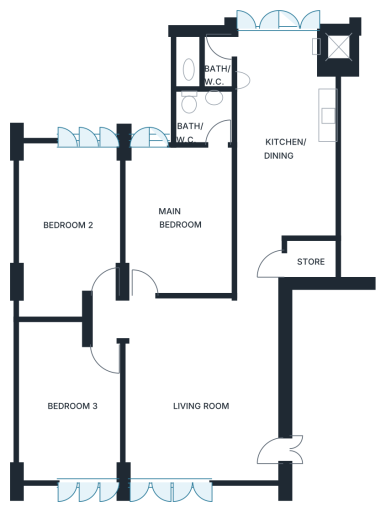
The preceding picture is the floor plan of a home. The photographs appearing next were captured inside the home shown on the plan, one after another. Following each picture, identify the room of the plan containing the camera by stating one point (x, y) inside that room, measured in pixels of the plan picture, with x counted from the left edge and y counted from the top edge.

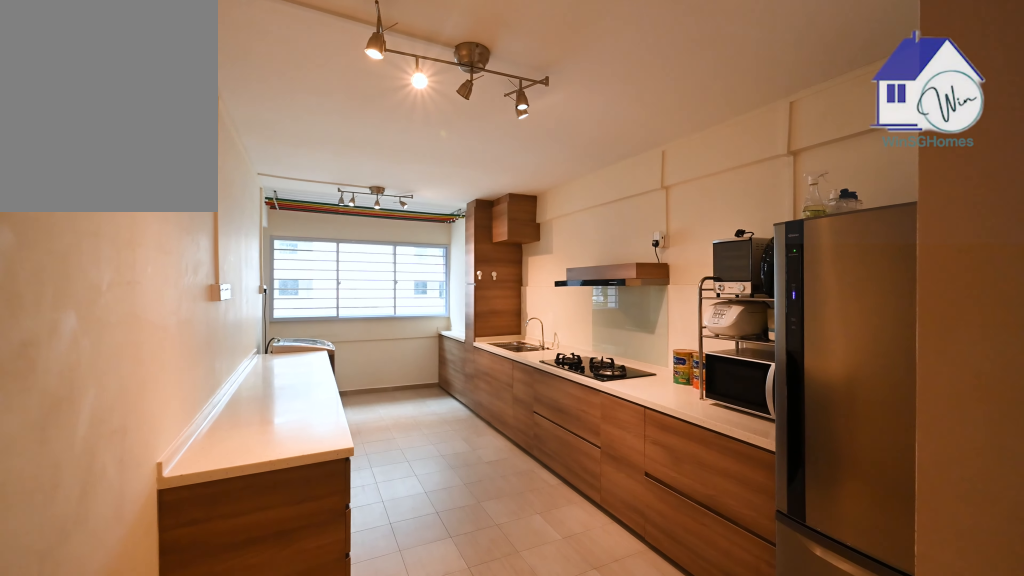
(285, 133)
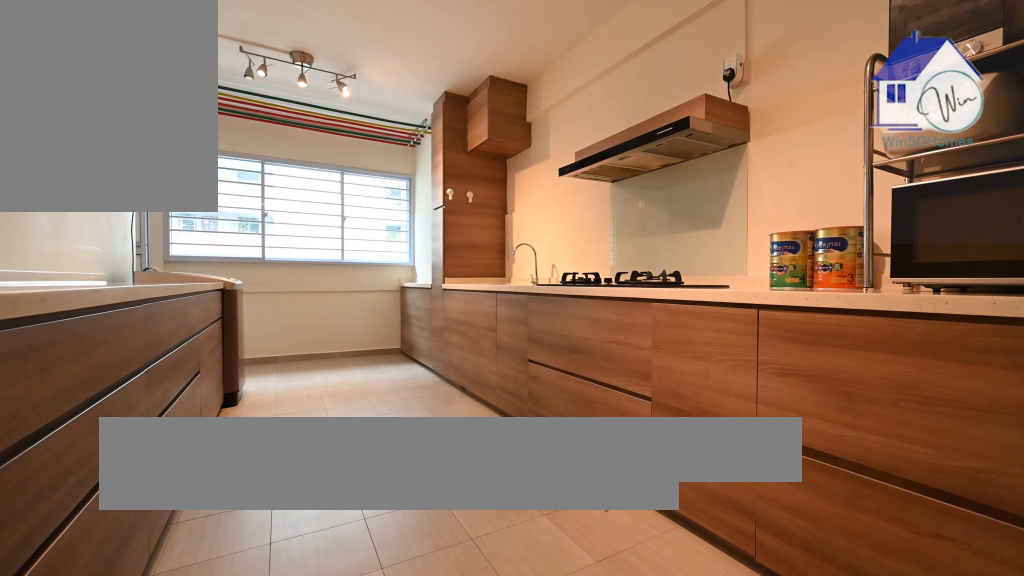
(284, 134)
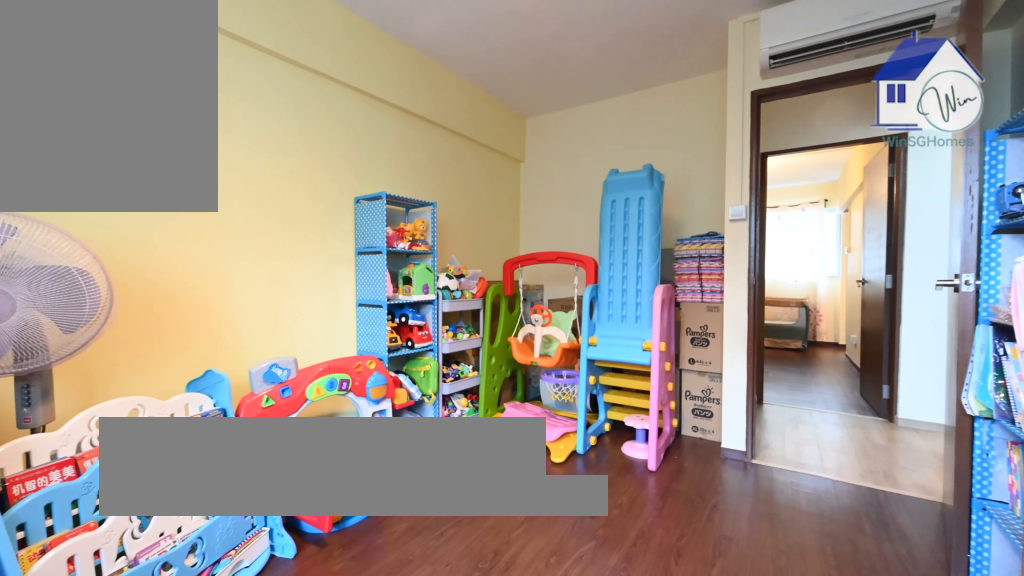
(69, 401)
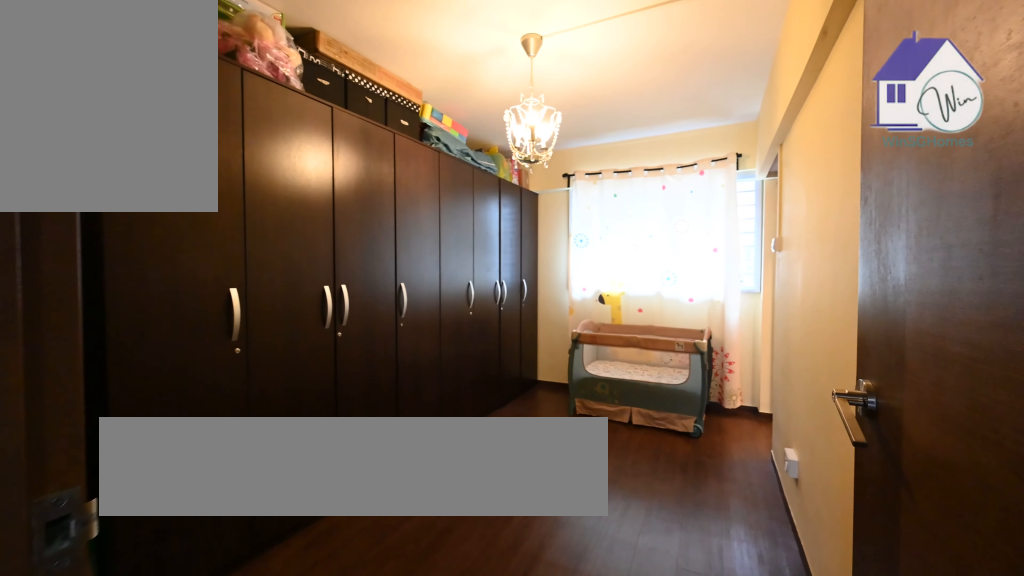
(69, 234)
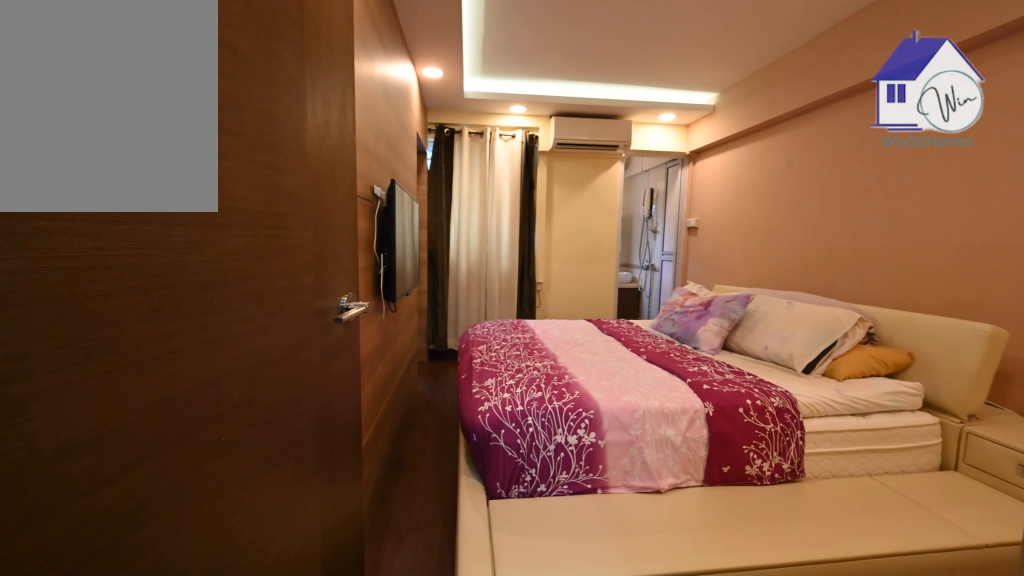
(178, 221)
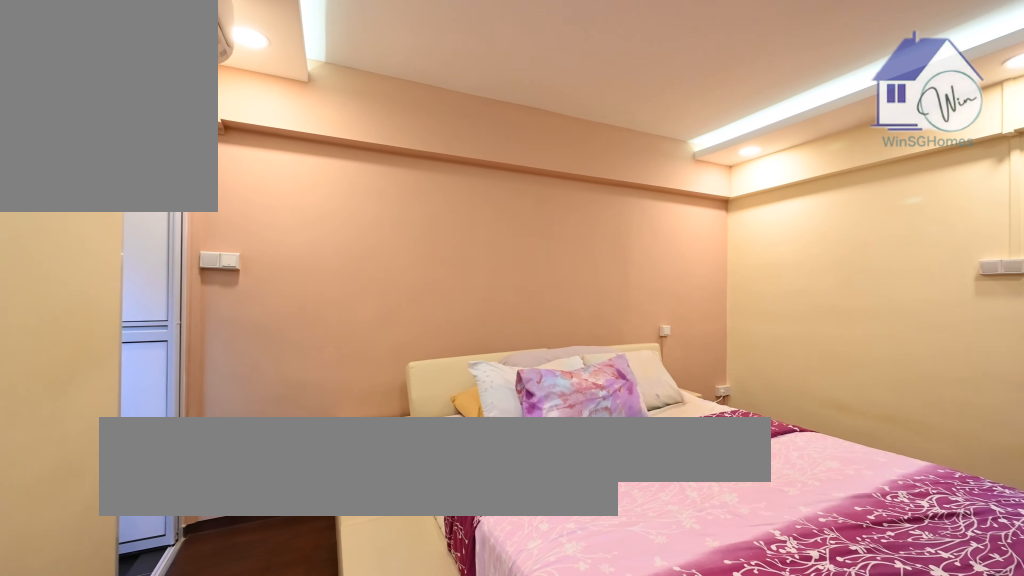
(178, 220)
